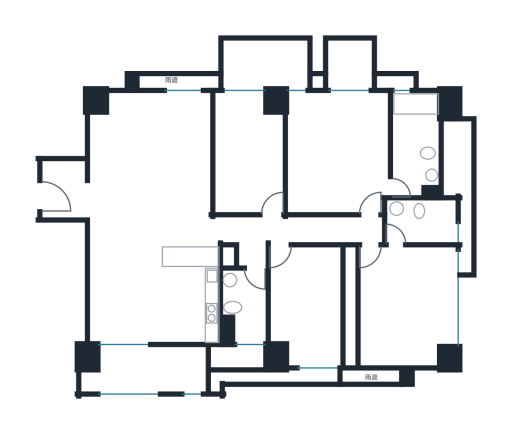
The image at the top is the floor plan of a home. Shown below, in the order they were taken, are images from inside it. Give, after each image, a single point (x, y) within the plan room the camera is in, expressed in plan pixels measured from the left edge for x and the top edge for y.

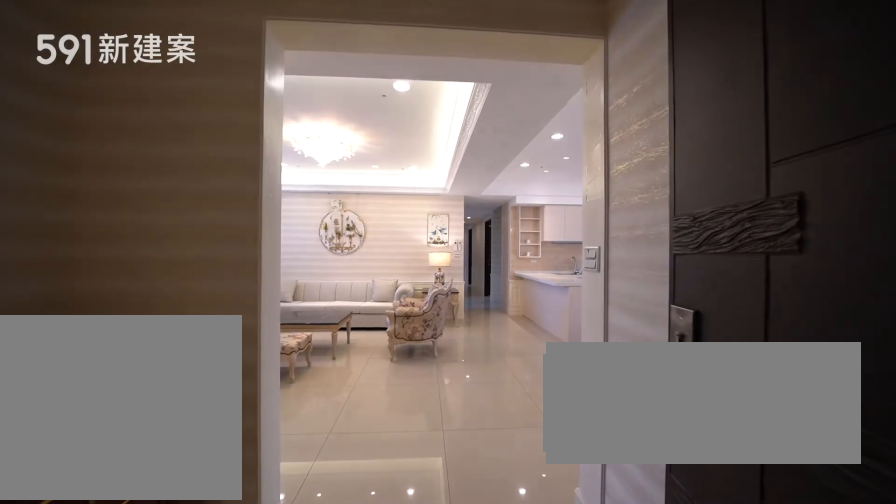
(65, 186)
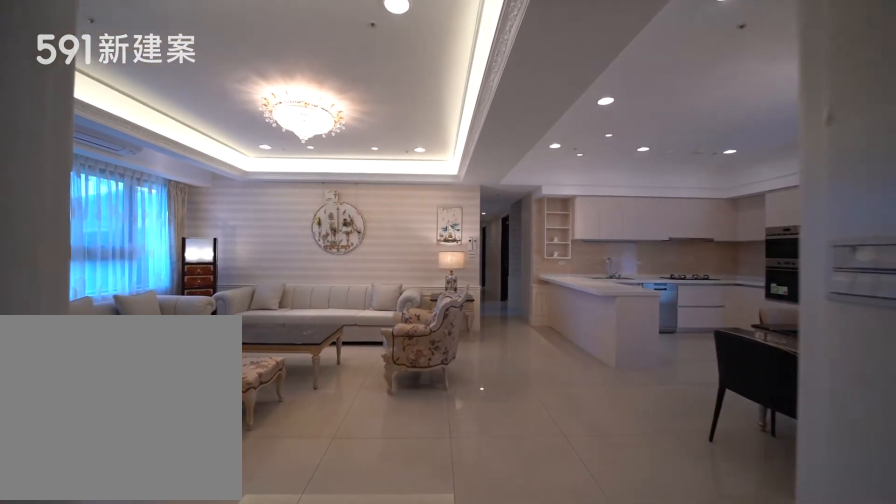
(65, 186)
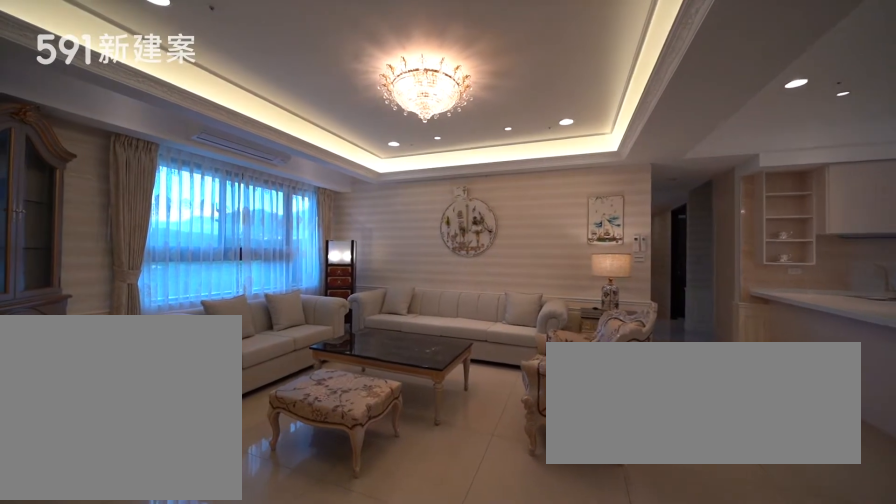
(152, 154)
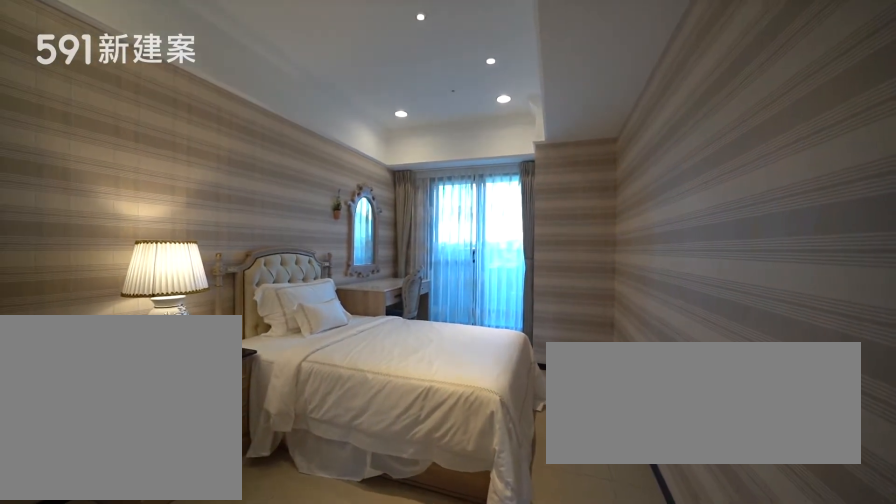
(247, 150)
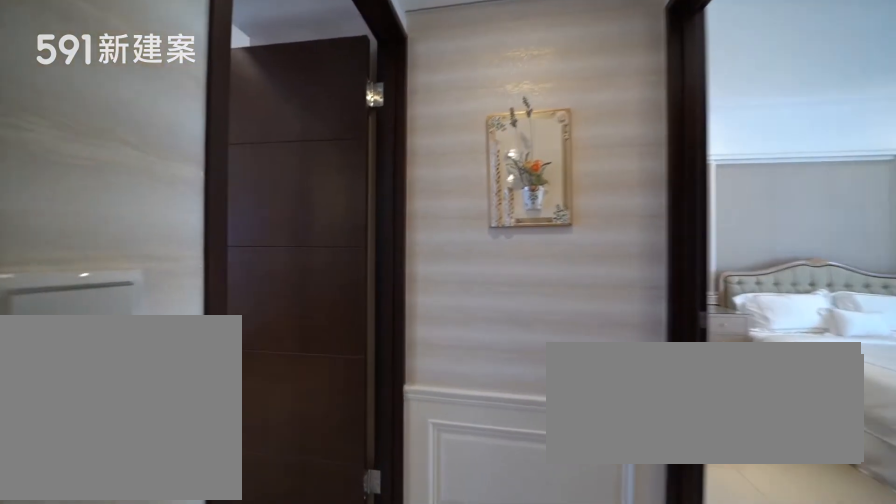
(258, 229)
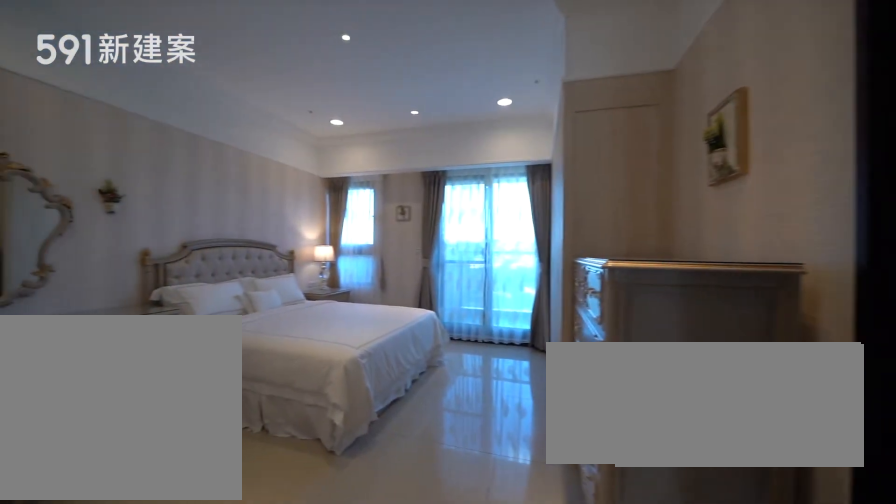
(337, 150)
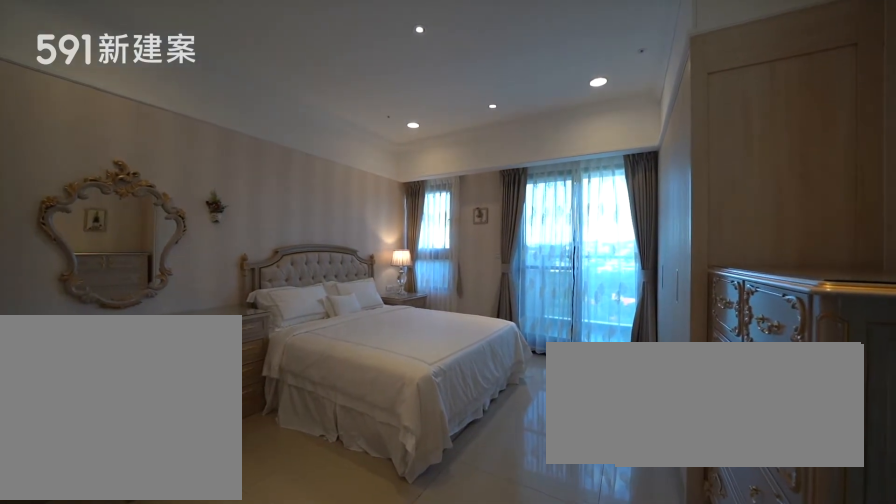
(337, 150)
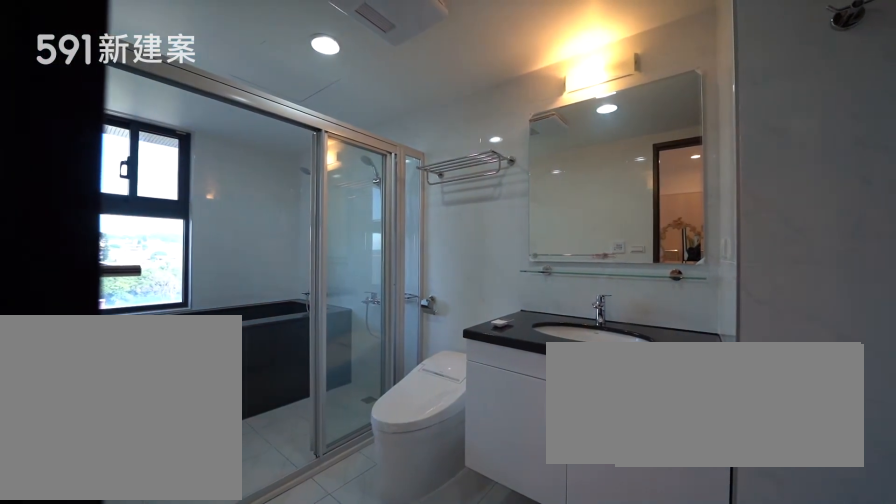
(415, 140)
